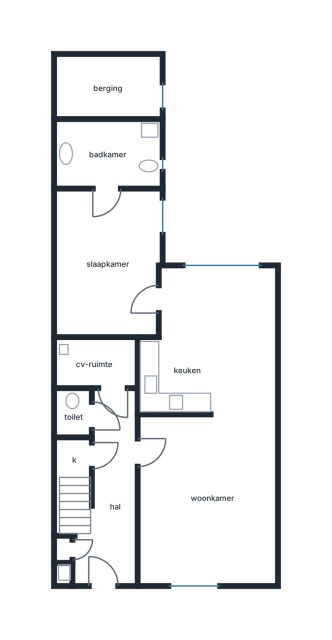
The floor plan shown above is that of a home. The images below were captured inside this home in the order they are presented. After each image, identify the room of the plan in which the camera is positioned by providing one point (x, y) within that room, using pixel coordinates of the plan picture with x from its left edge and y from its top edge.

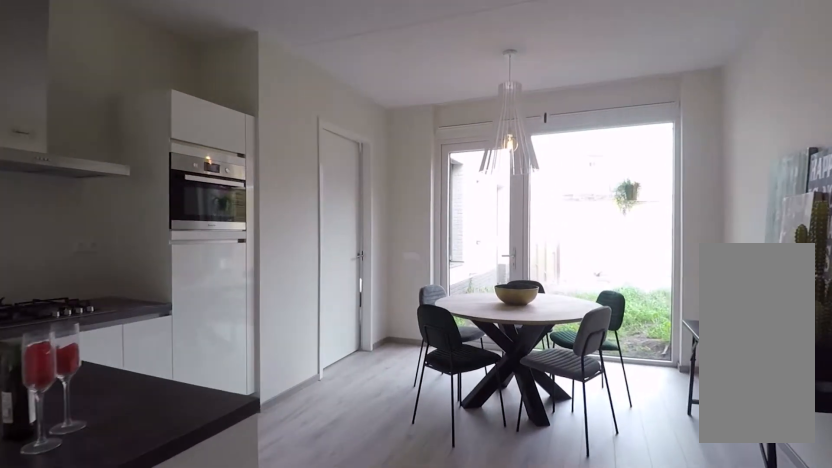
(214, 289)
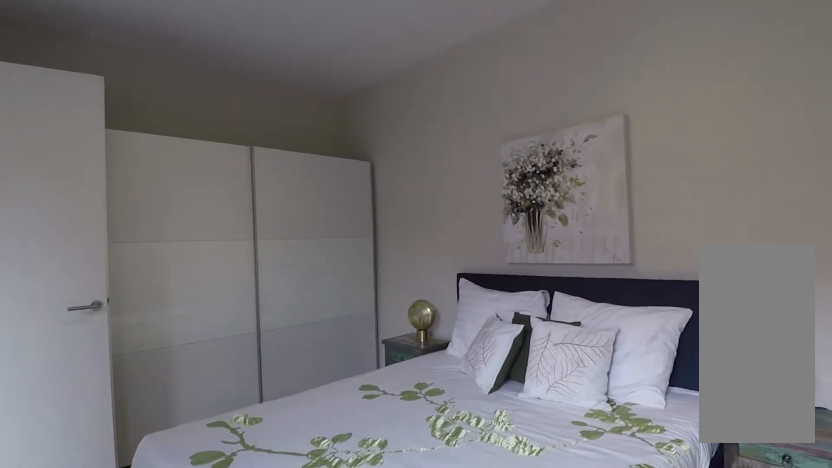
(106, 252)
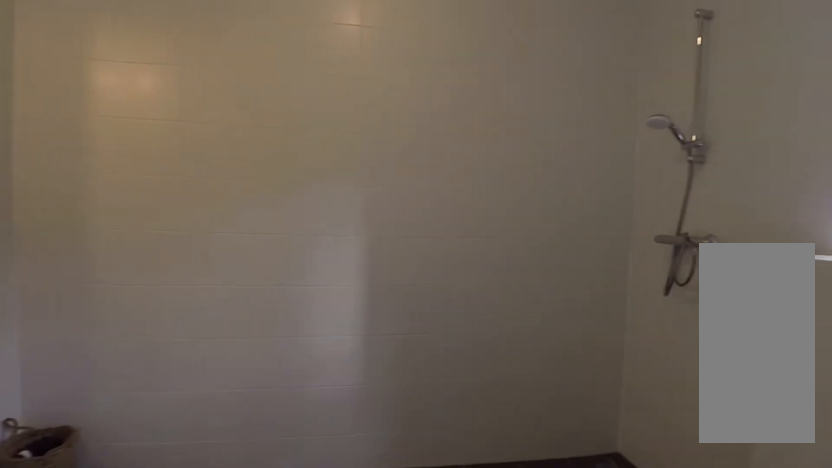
(77, 154)
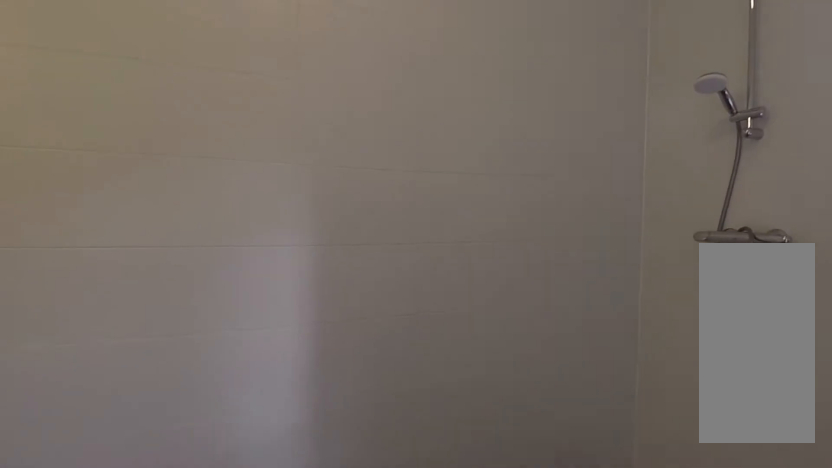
(77, 154)
